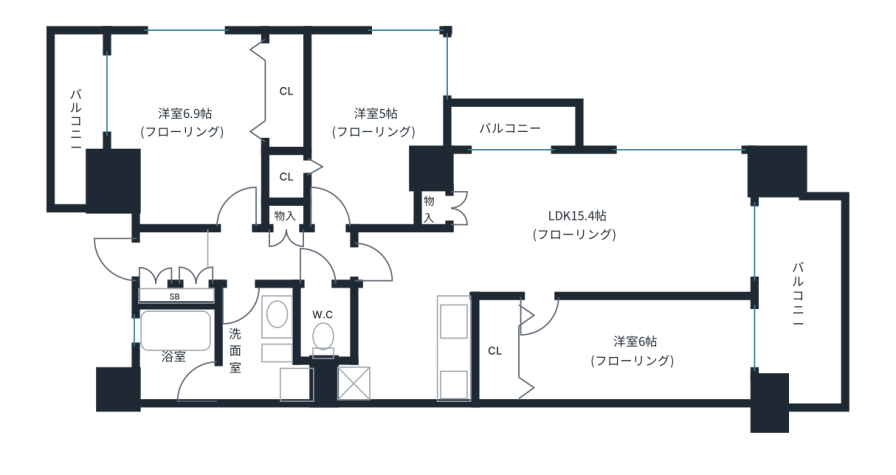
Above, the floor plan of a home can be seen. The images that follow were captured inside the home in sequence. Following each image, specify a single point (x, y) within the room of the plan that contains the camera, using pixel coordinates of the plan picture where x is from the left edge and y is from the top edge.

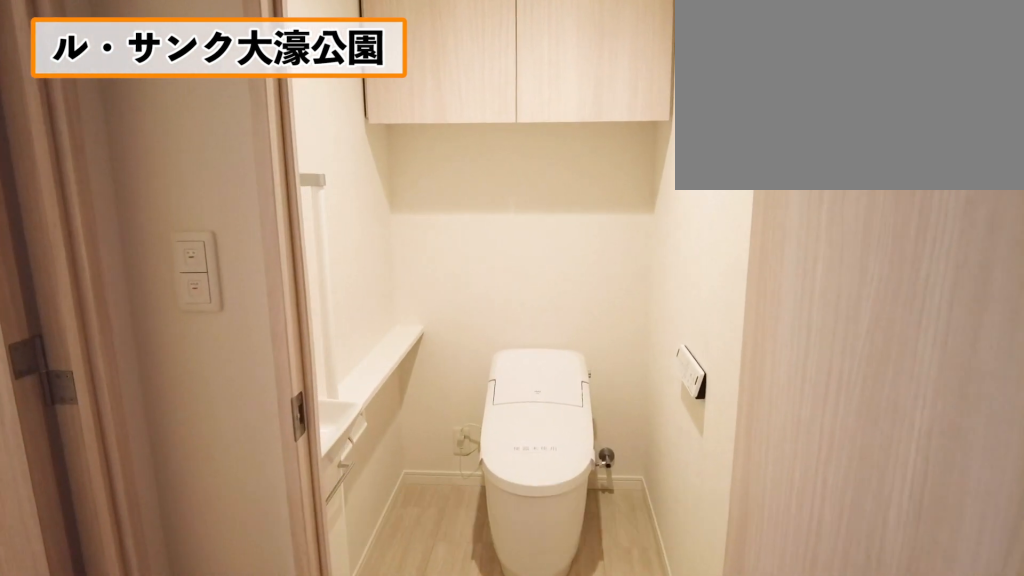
(327, 329)
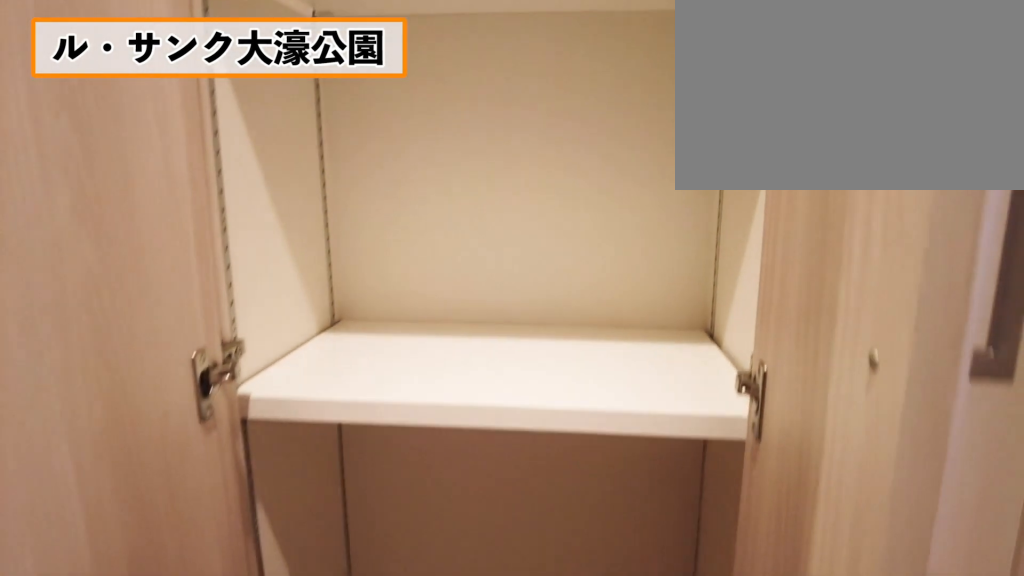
(285, 251)
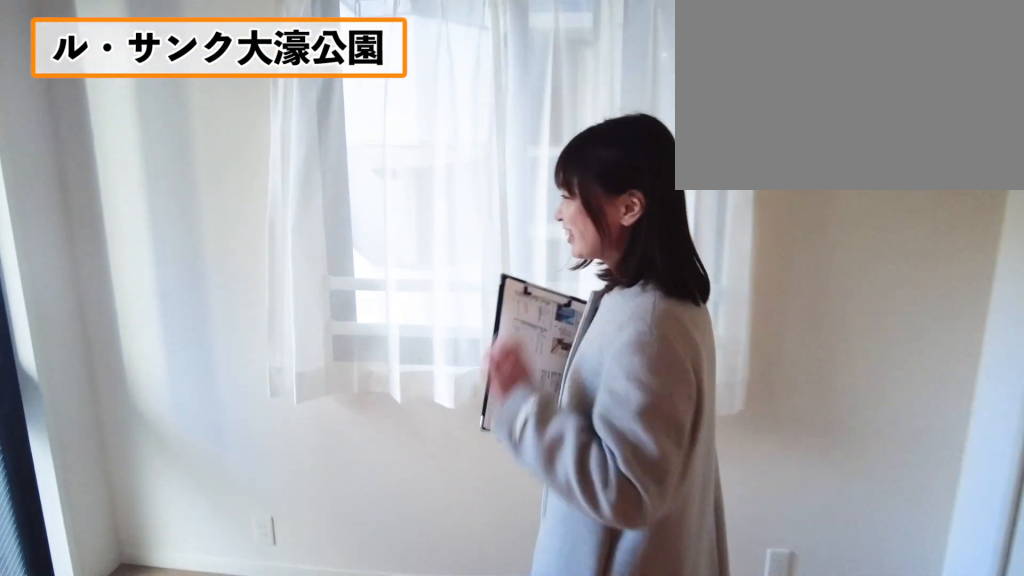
(186, 120)
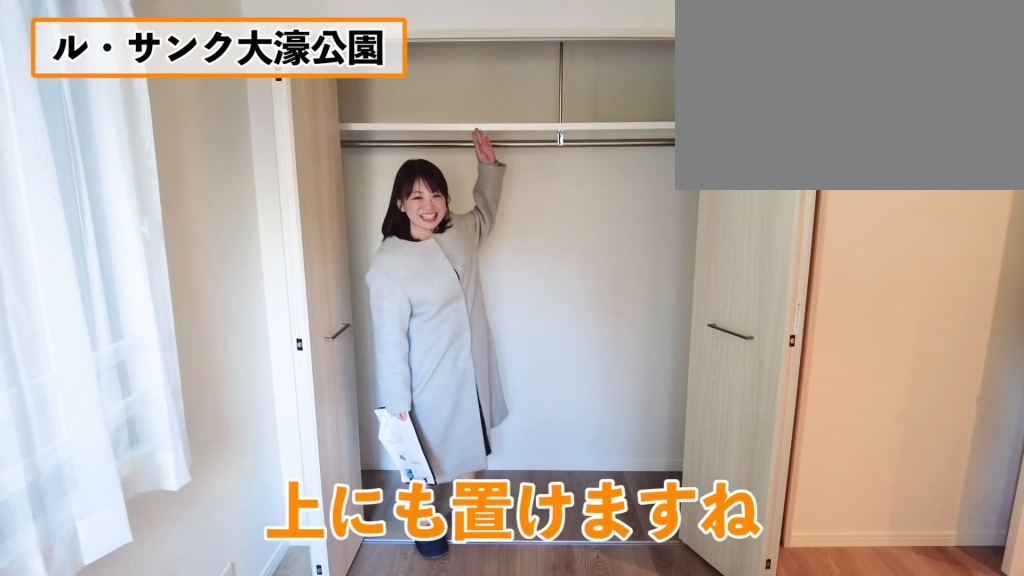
(186, 120)
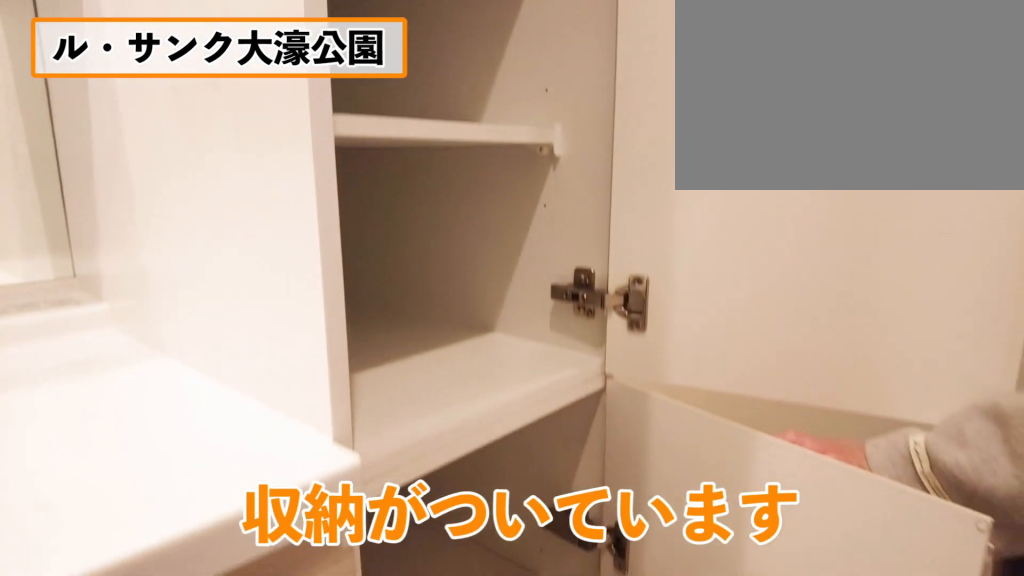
(249, 330)
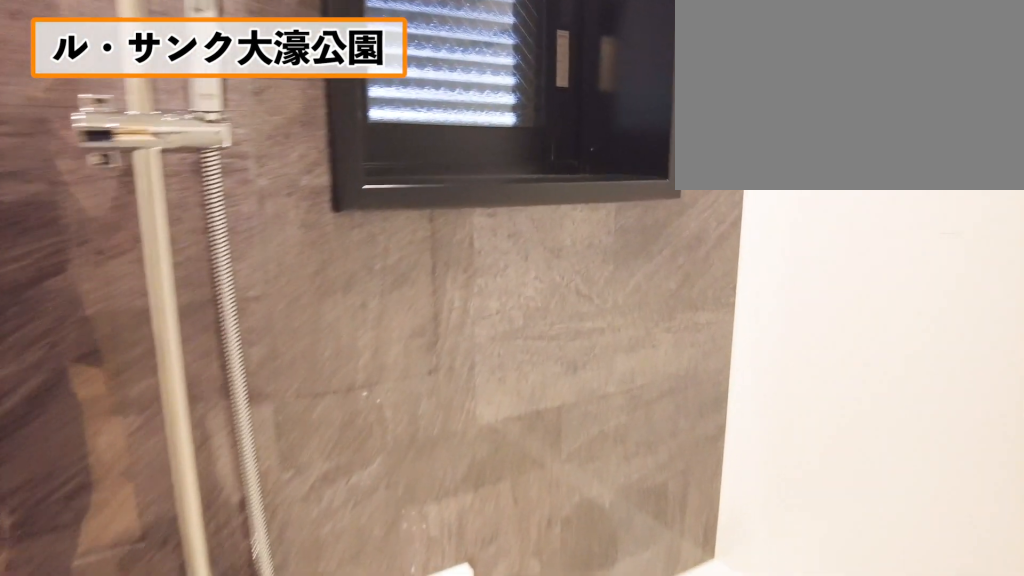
(191, 360)
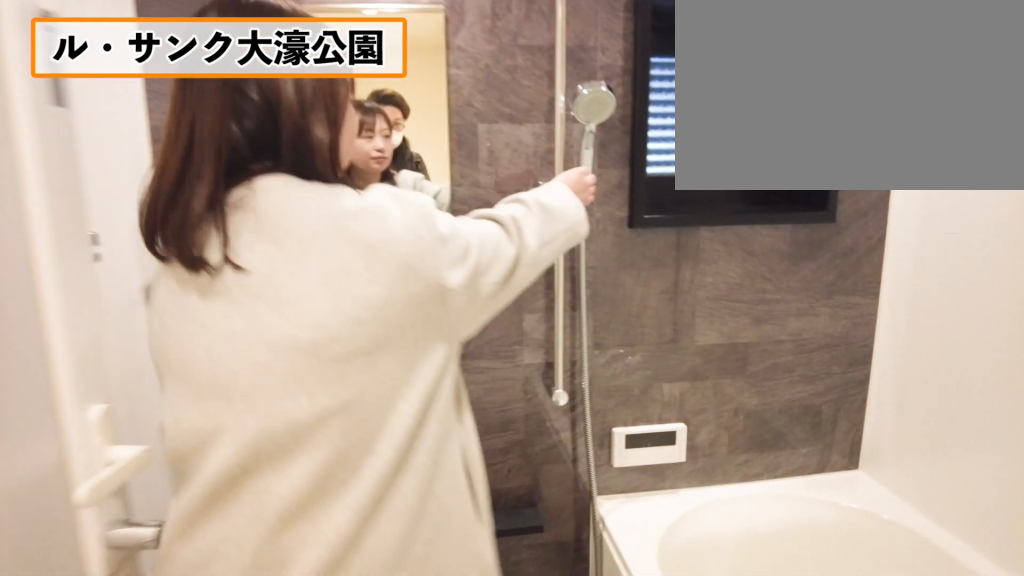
(191, 360)
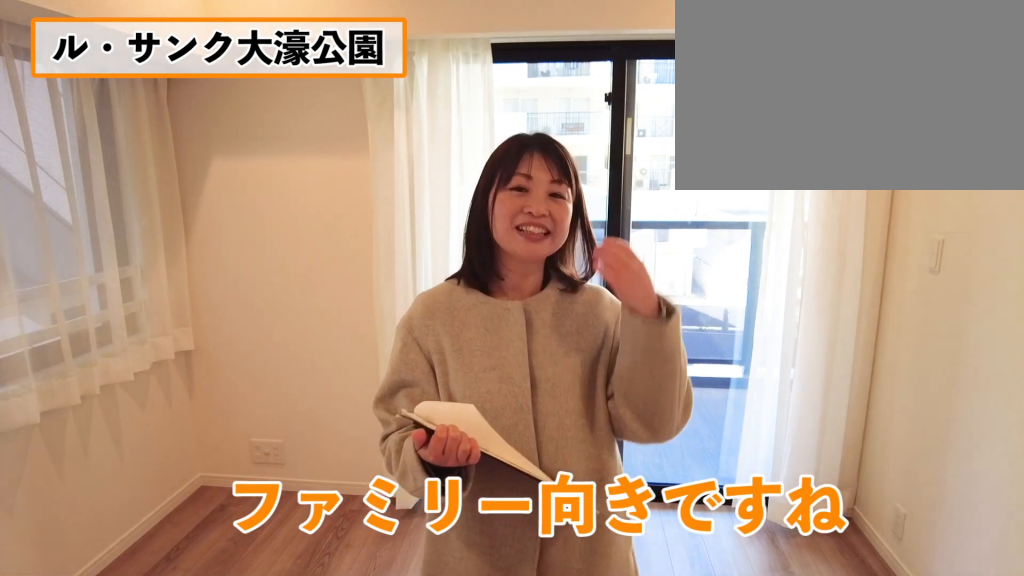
(589, 230)
